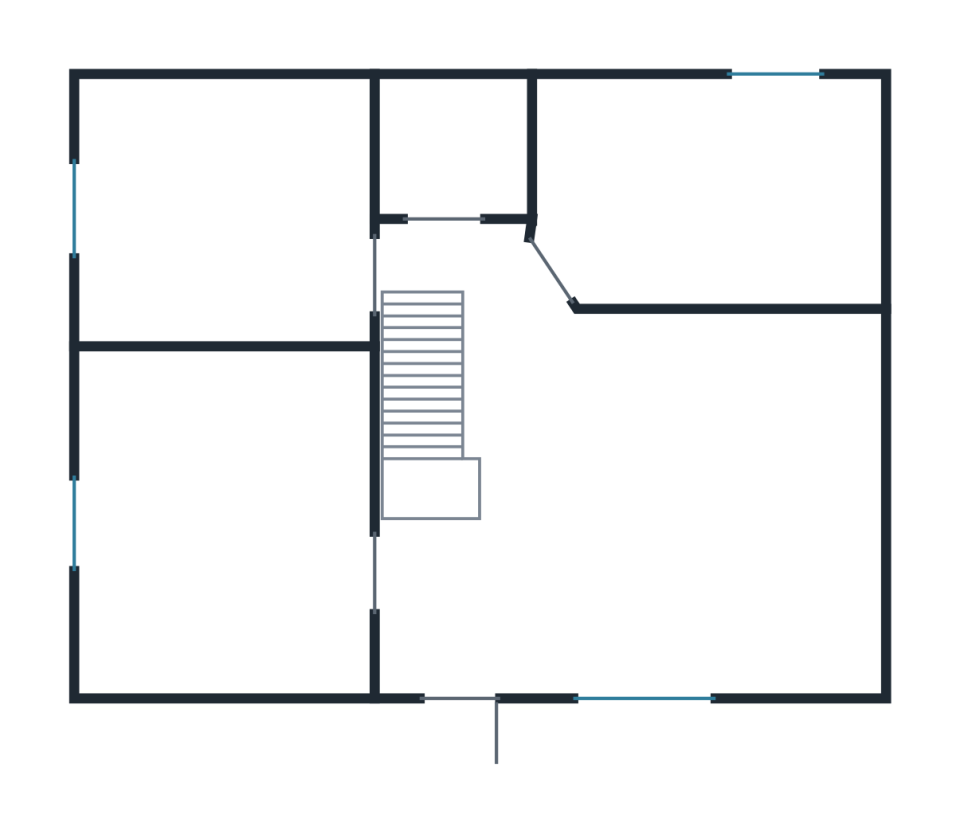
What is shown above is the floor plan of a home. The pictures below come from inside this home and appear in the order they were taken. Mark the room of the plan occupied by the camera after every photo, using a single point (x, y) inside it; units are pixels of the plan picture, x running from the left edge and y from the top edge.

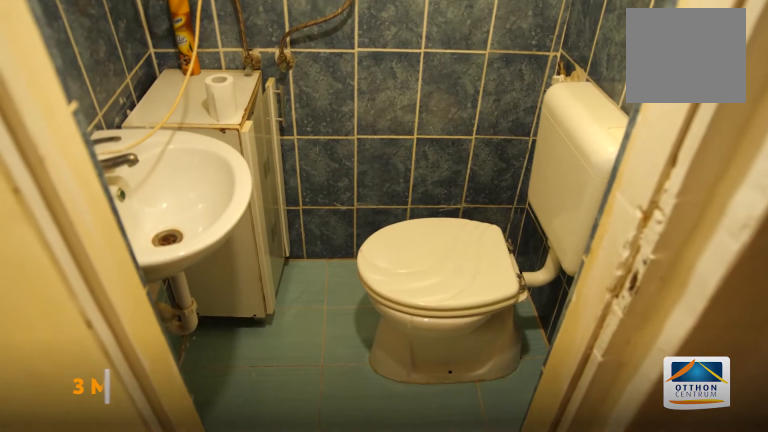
(441, 140)
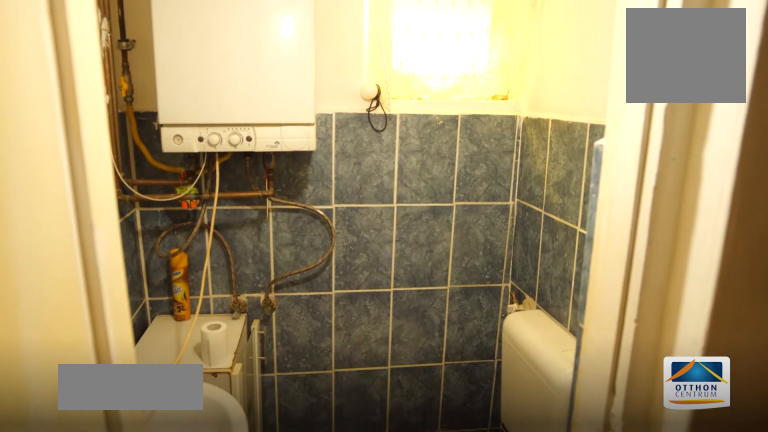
(442, 141)
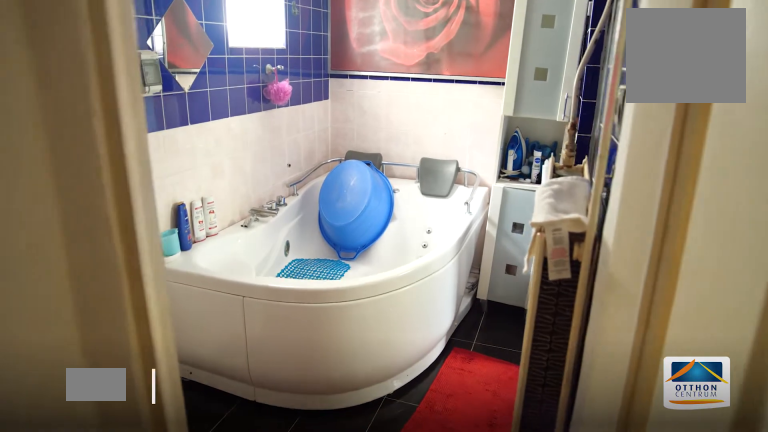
(701, 178)
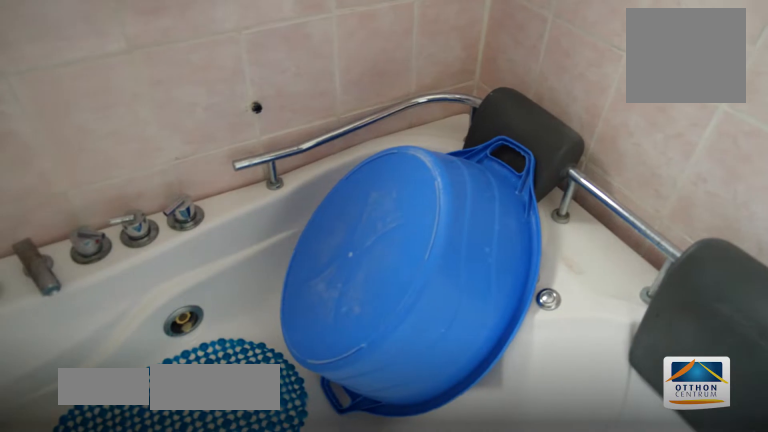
(701, 177)
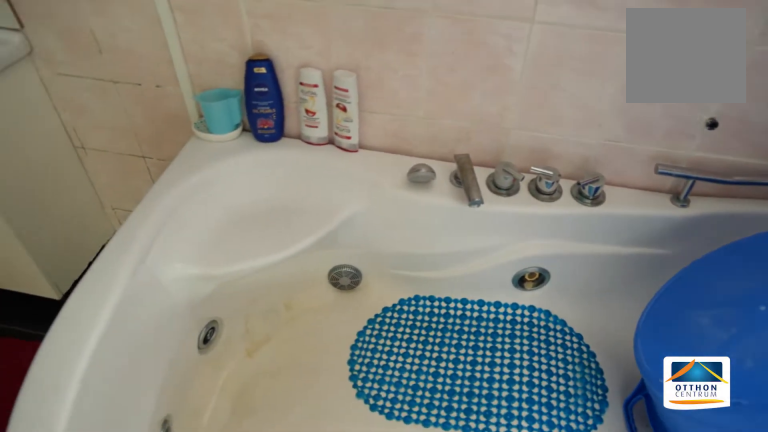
(701, 178)
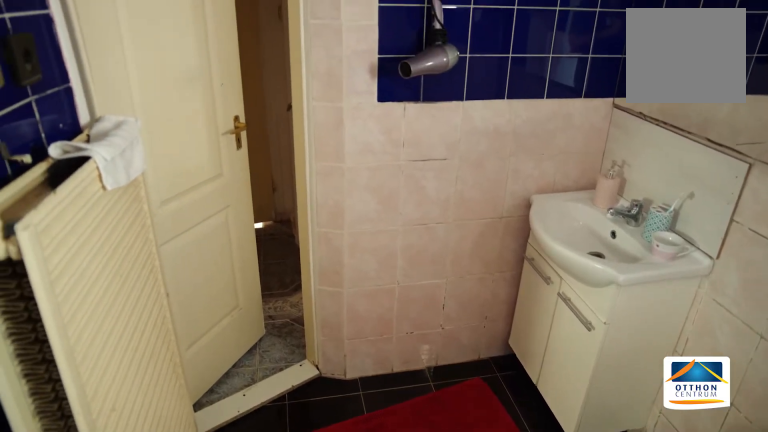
(701, 178)
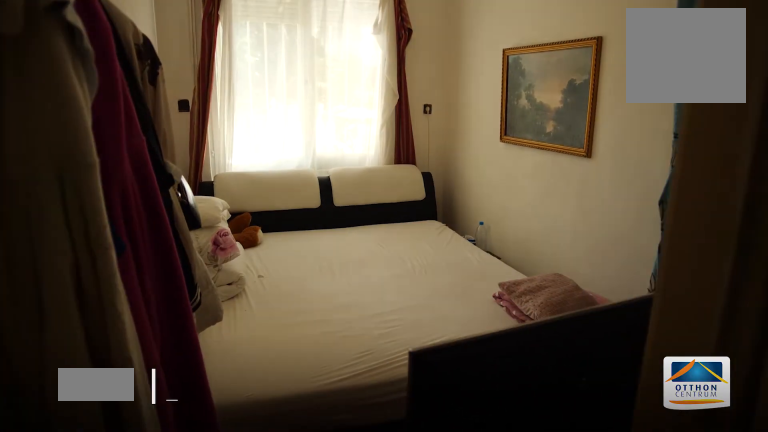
(221, 207)
